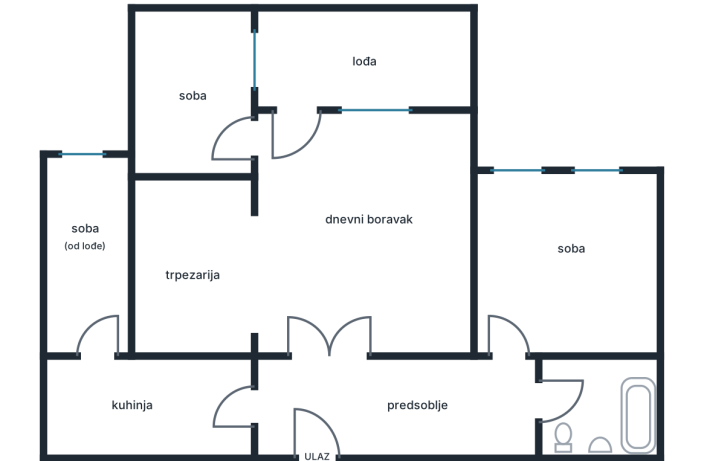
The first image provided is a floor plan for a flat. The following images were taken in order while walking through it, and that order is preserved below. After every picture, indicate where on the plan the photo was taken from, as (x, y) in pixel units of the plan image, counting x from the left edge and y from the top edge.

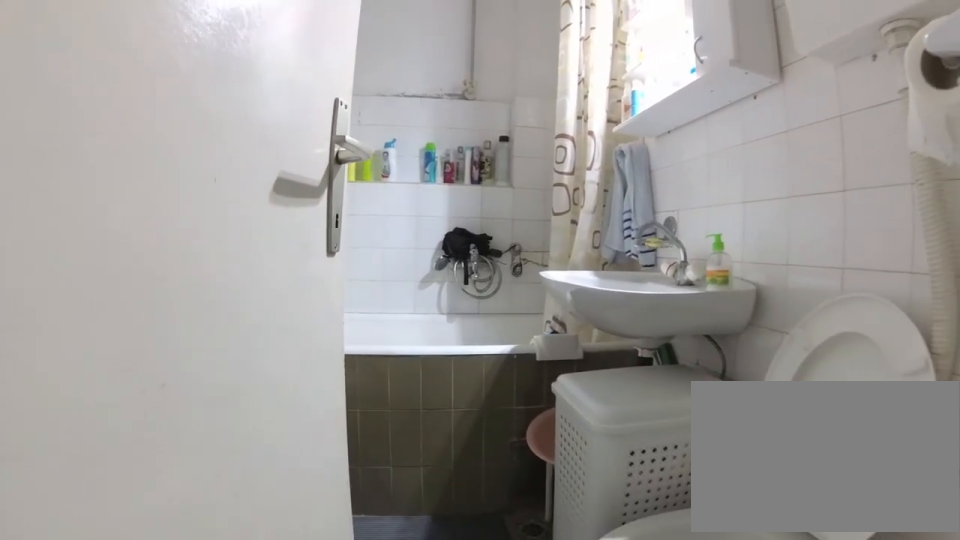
(518, 398)
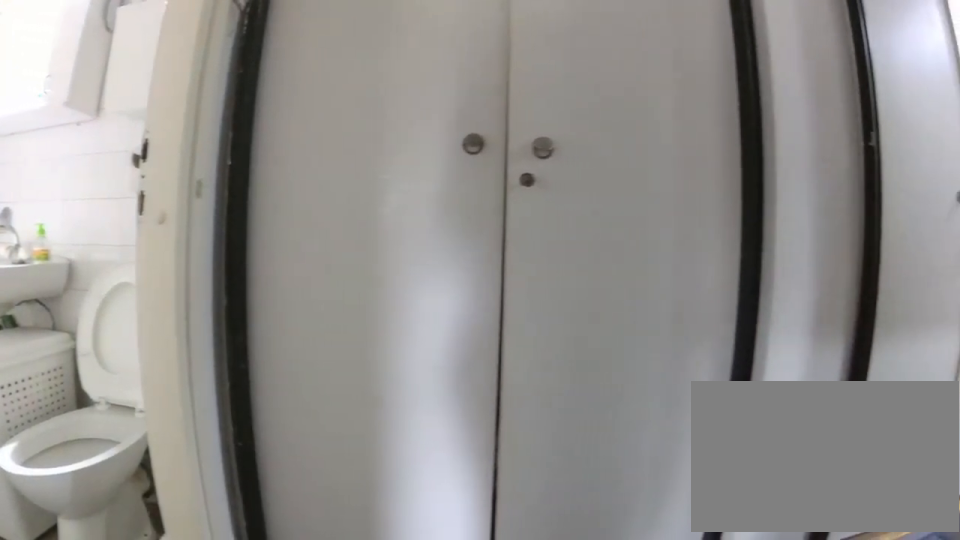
(528, 382)
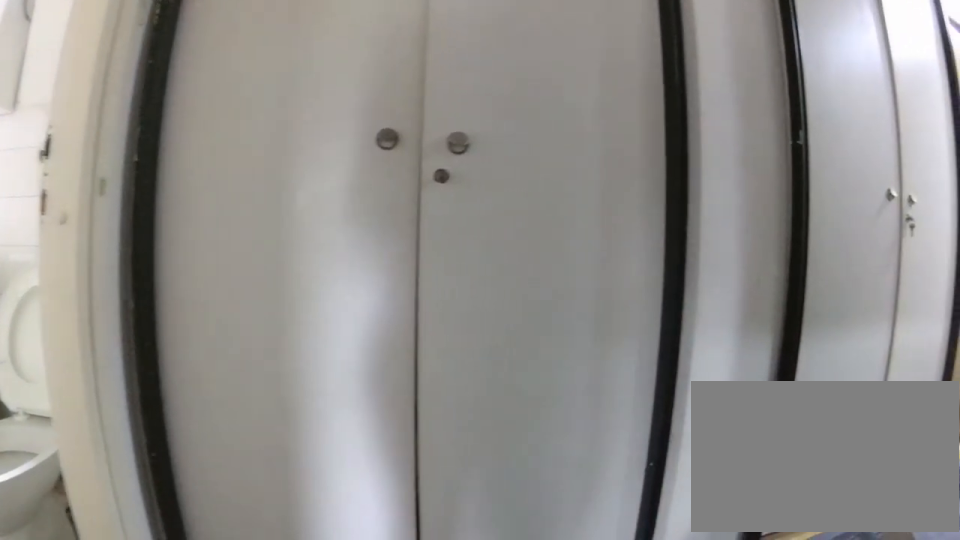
(532, 383)
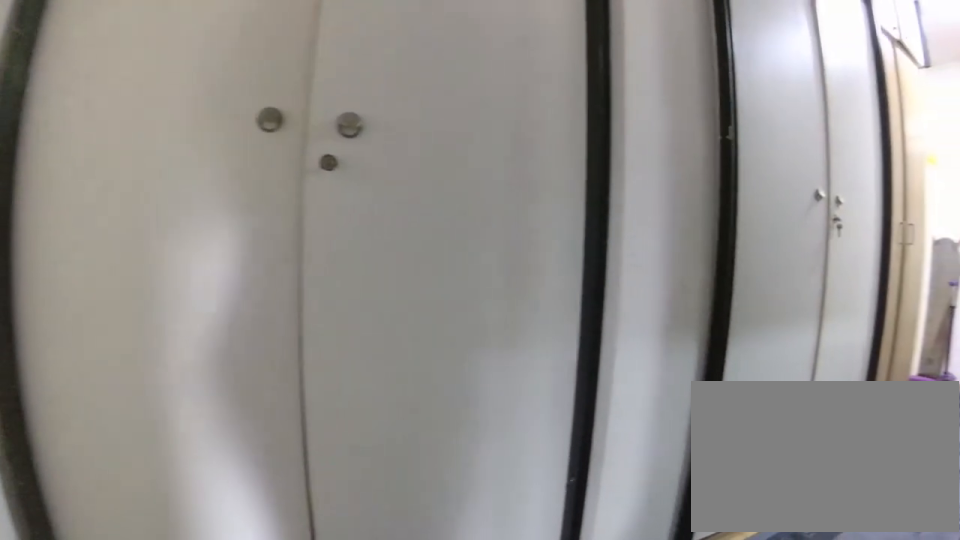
(534, 384)
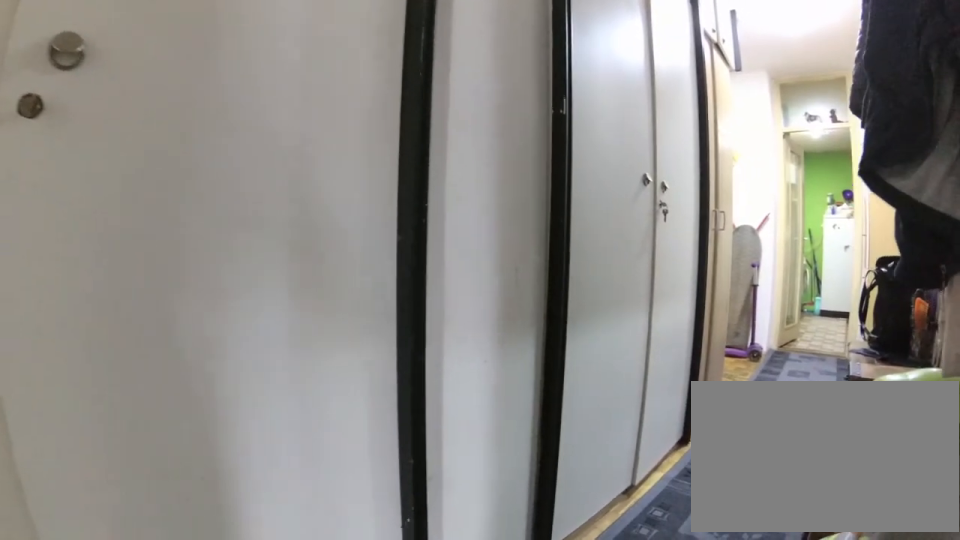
(544, 393)
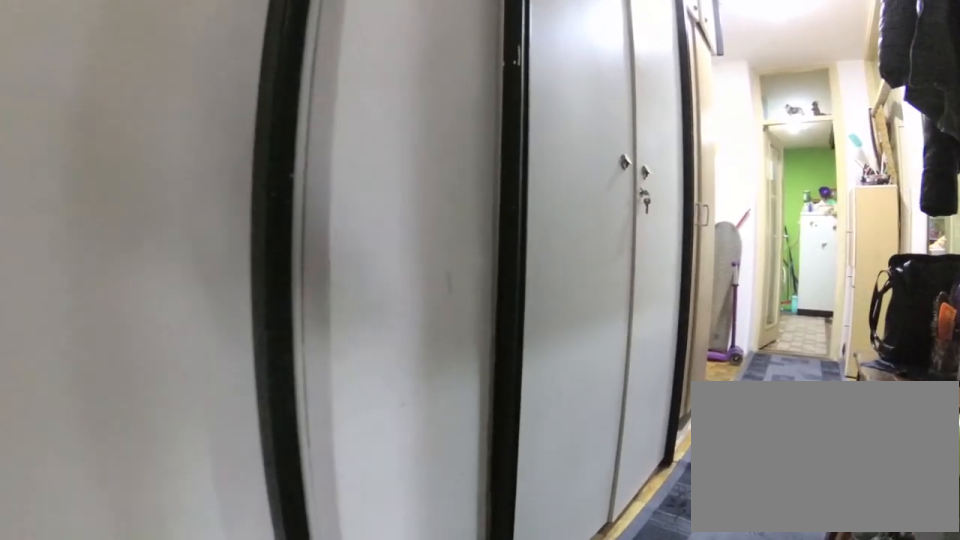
(539, 398)
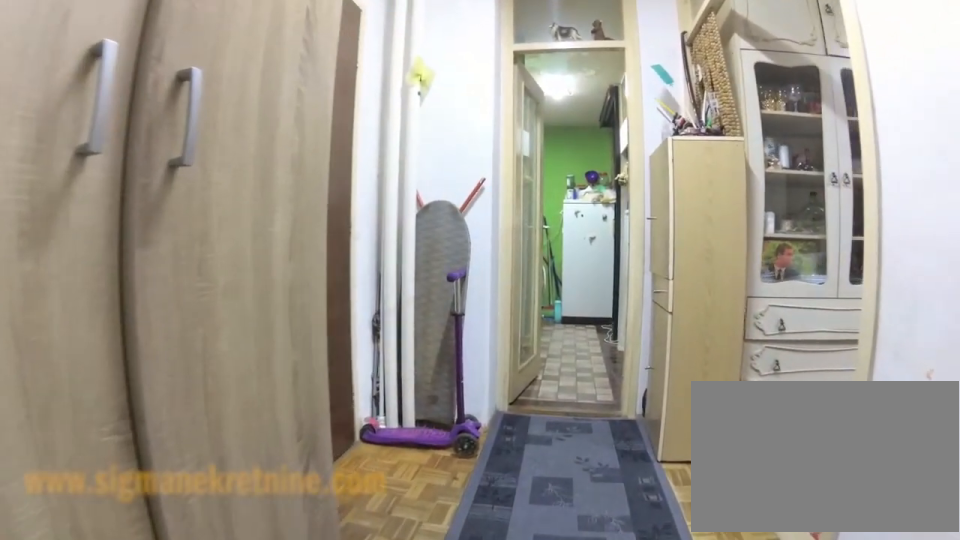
(439, 404)
